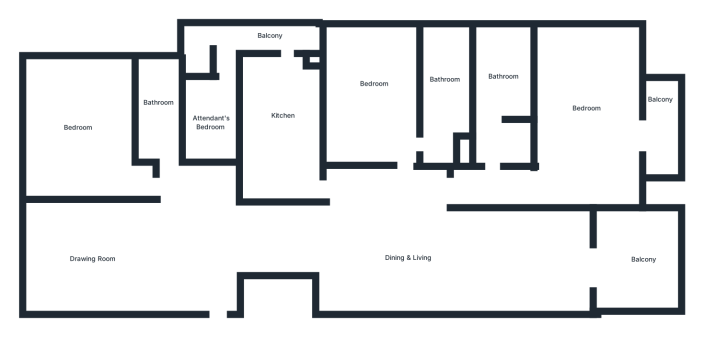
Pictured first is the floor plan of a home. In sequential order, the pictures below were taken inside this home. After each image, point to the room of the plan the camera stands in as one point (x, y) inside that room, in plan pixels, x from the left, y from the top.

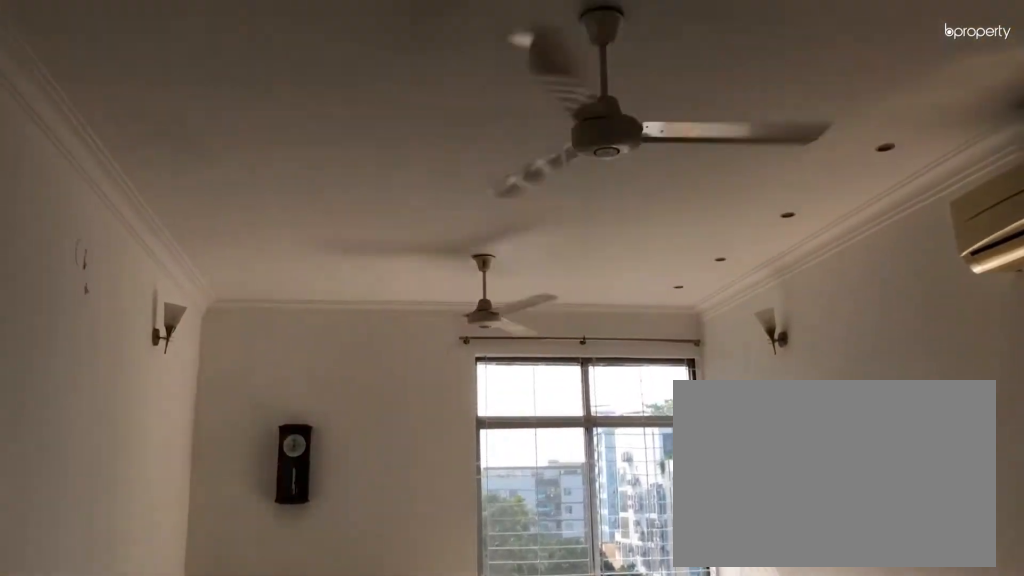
(93, 252)
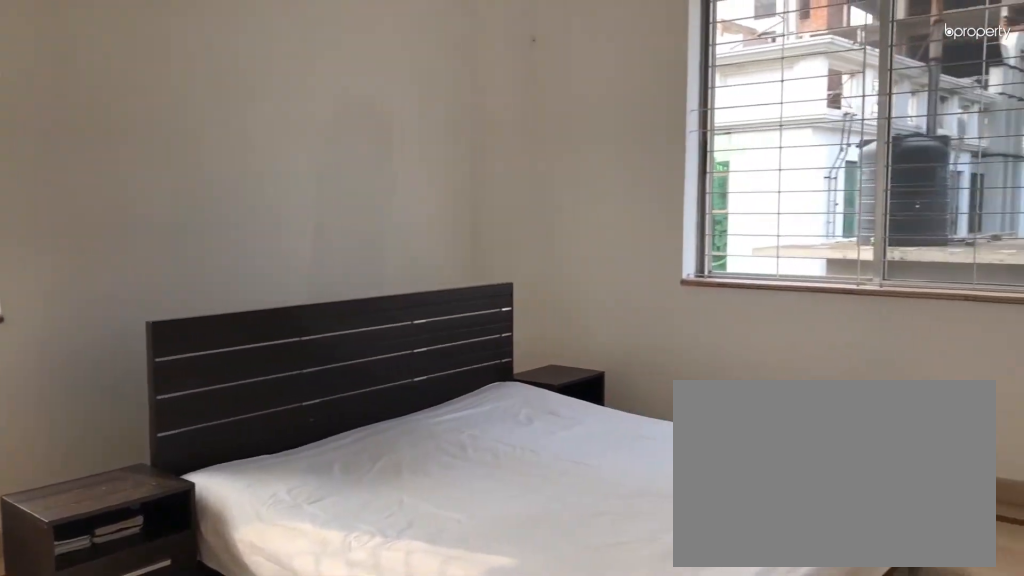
(76, 132)
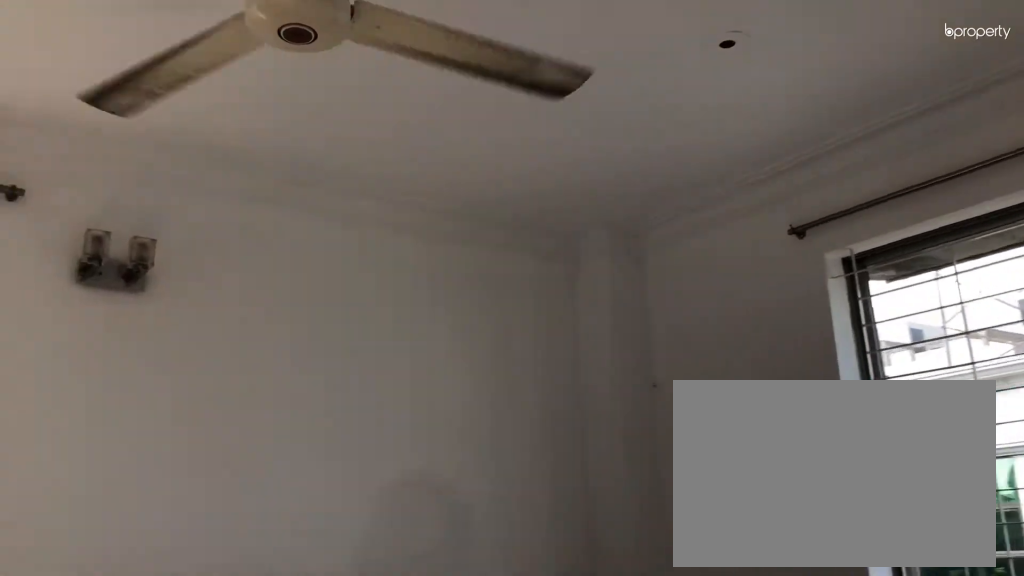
(76, 132)
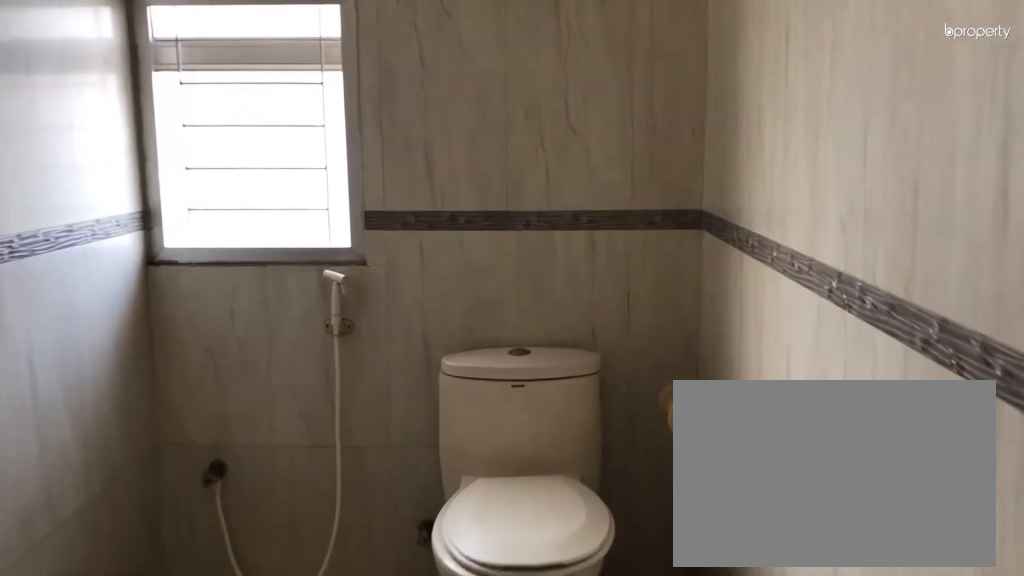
(155, 105)
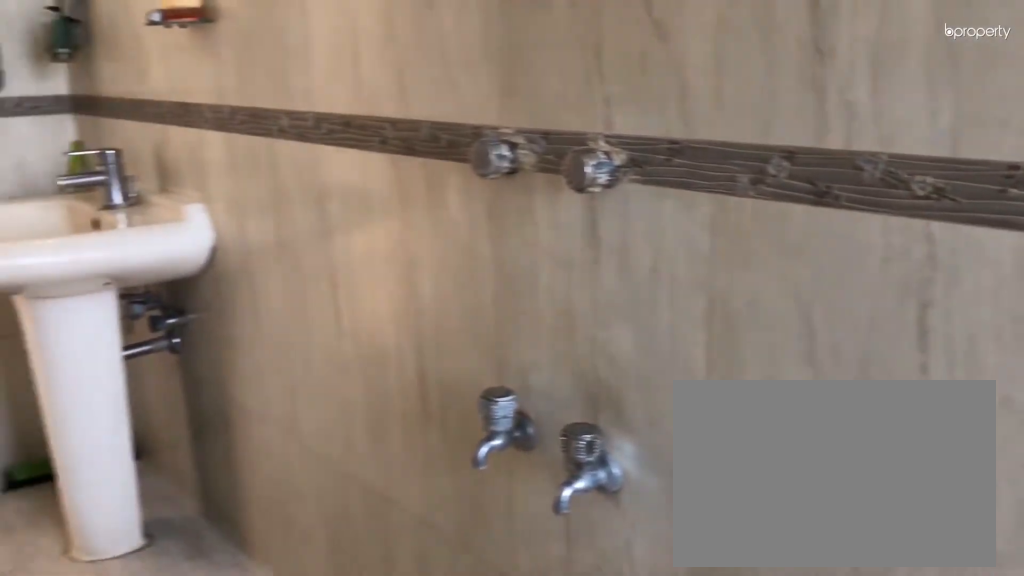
(155, 105)
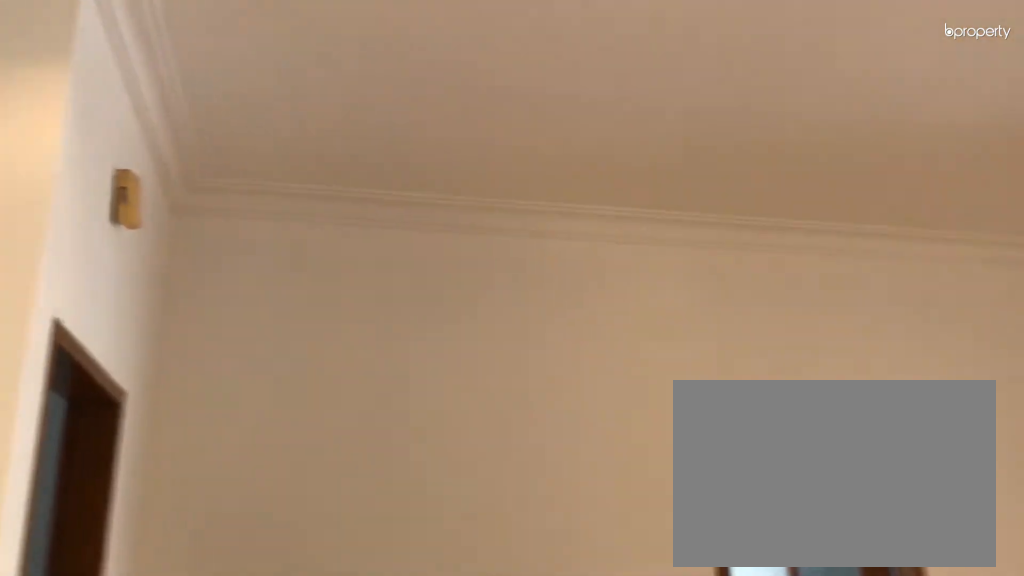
(386, 238)
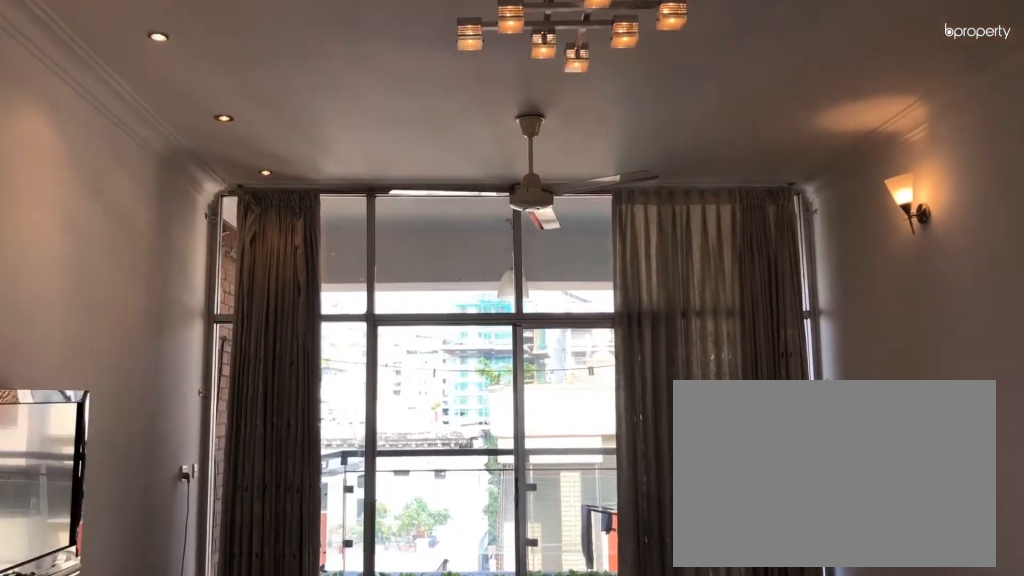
(506, 255)
